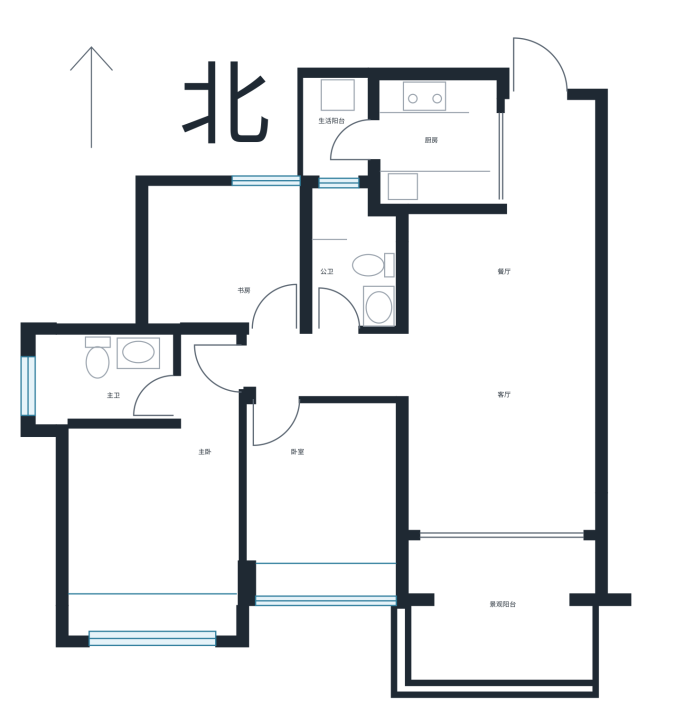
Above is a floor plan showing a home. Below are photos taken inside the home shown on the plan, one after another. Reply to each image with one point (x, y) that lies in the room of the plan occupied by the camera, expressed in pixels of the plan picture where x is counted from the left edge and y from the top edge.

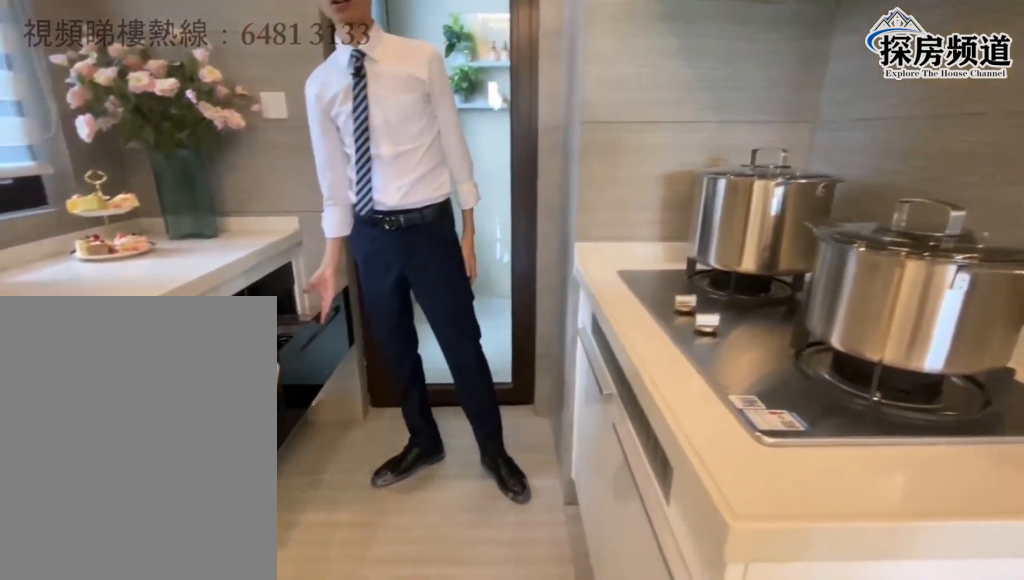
(455, 155)
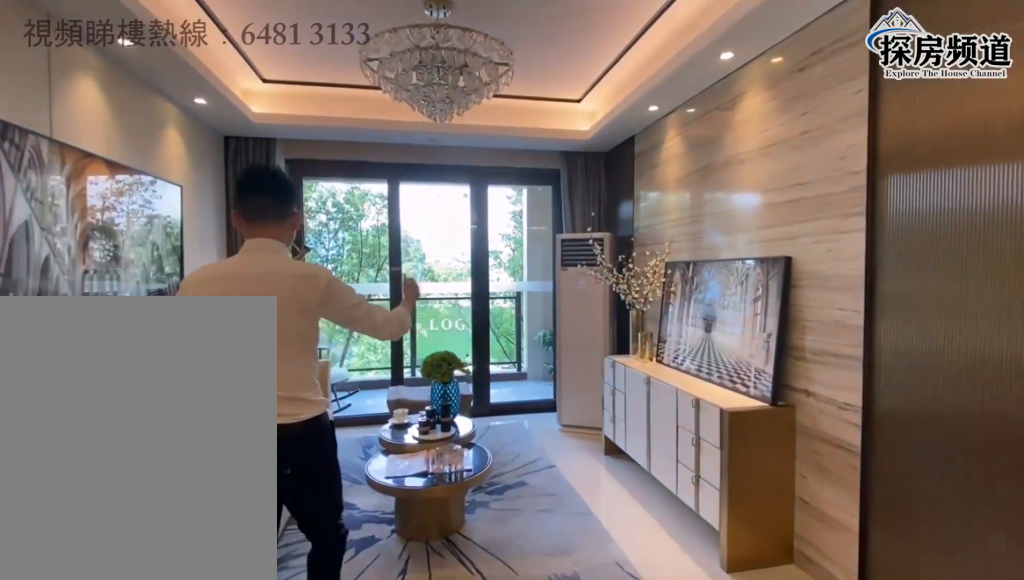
(500, 427)
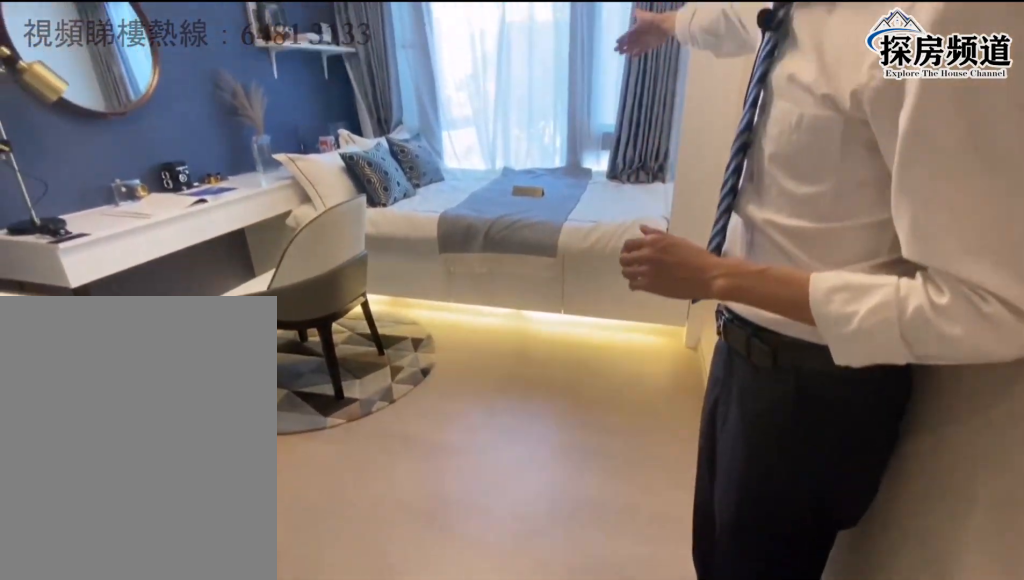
(328, 490)
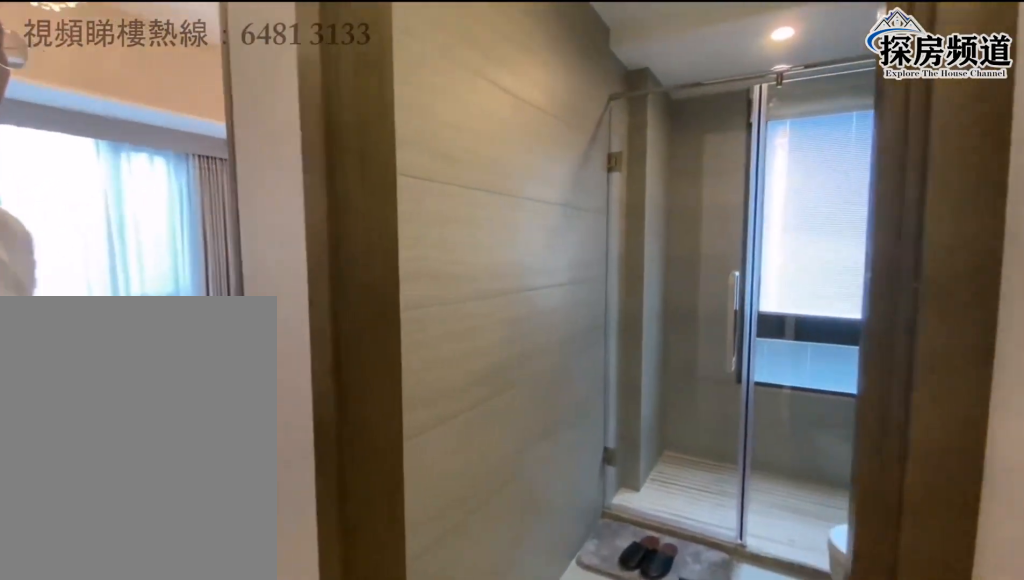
(107, 379)
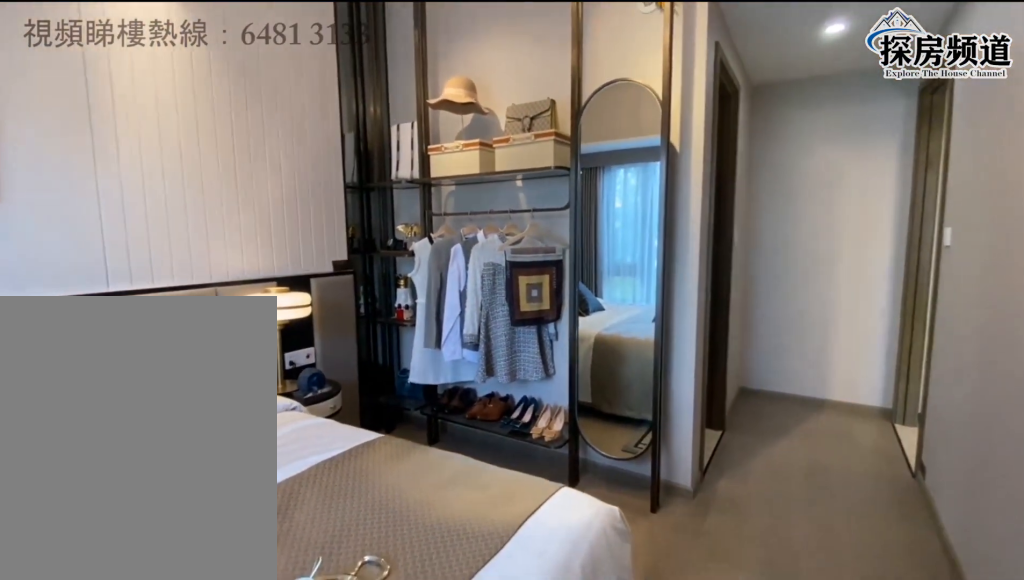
(137, 538)
